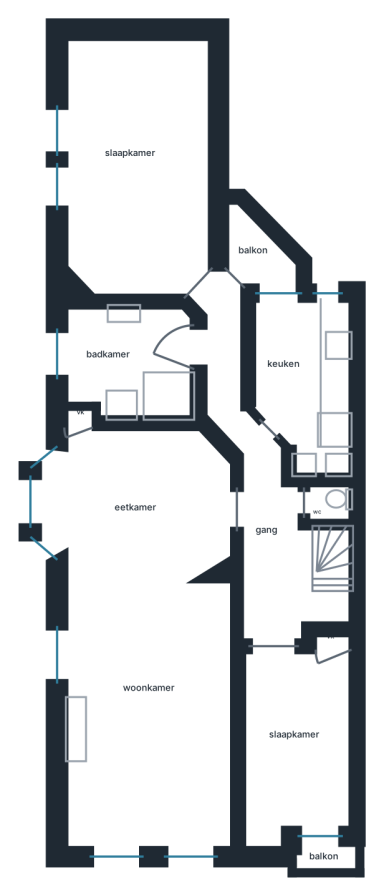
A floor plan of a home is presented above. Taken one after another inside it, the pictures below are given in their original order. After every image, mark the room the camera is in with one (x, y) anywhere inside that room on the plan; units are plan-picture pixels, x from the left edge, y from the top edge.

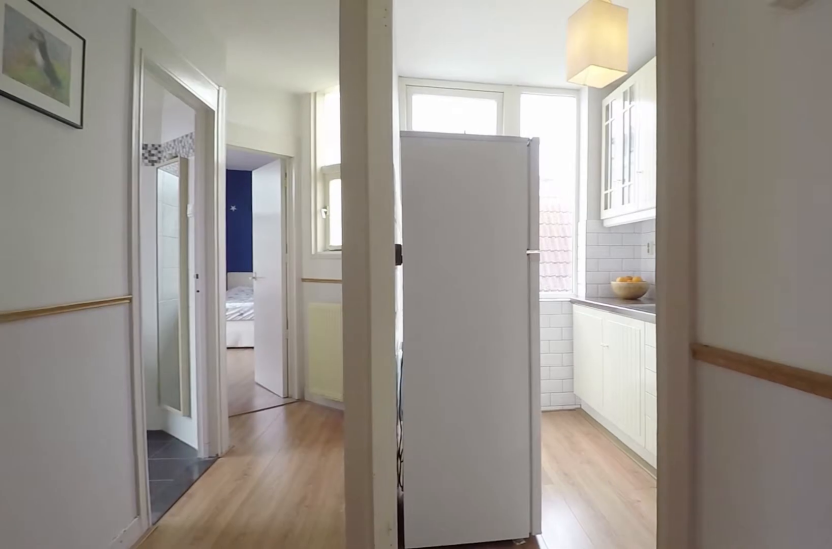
(331, 559)
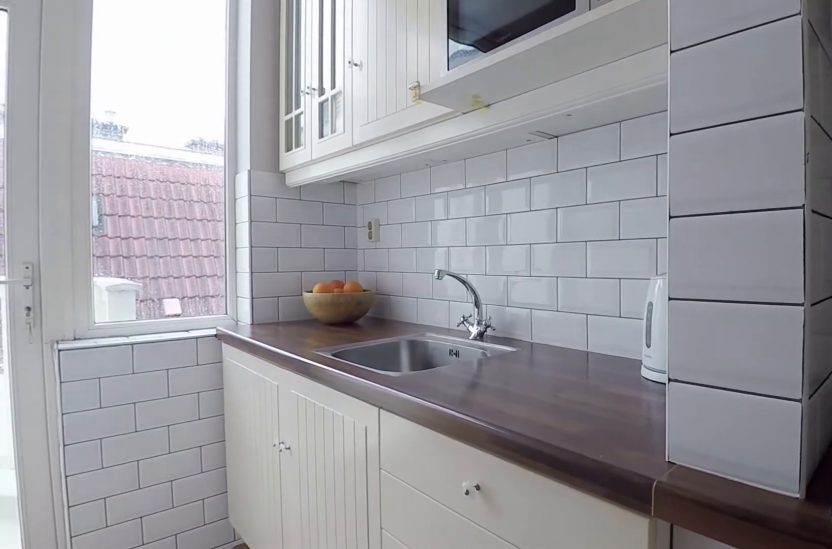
(304, 368)
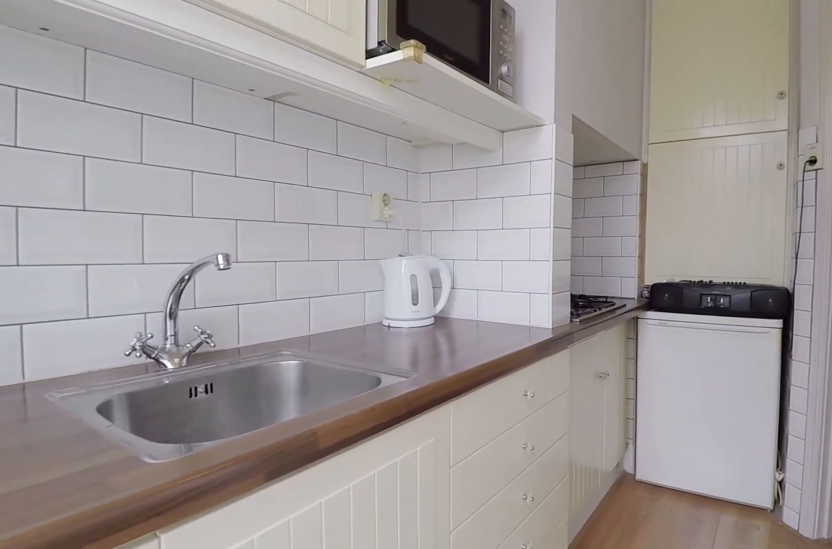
(304, 368)
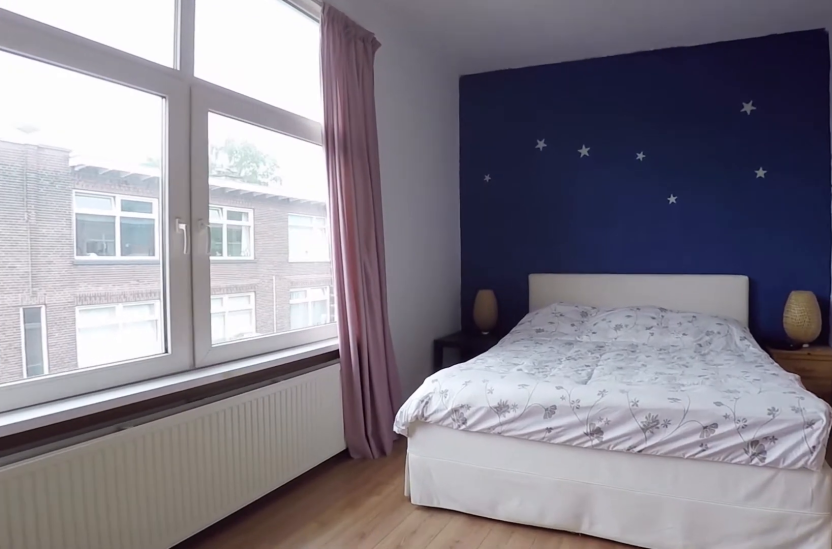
(137, 164)
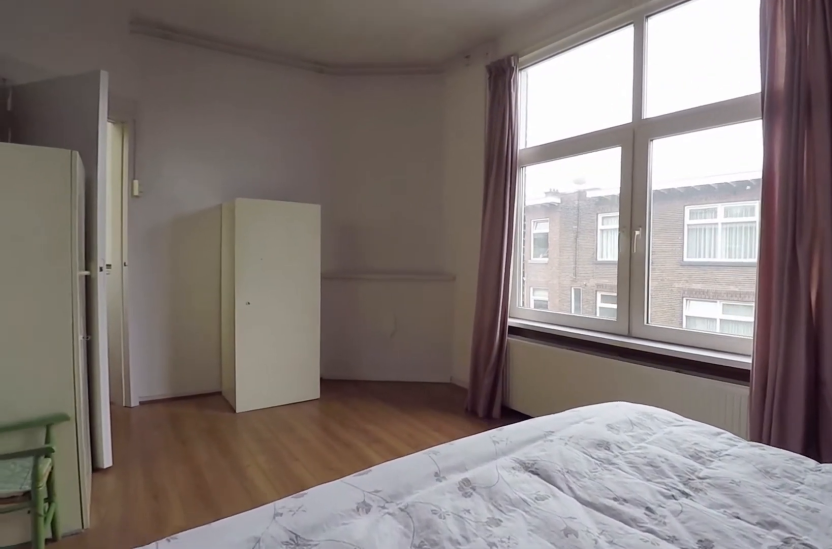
(137, 164)
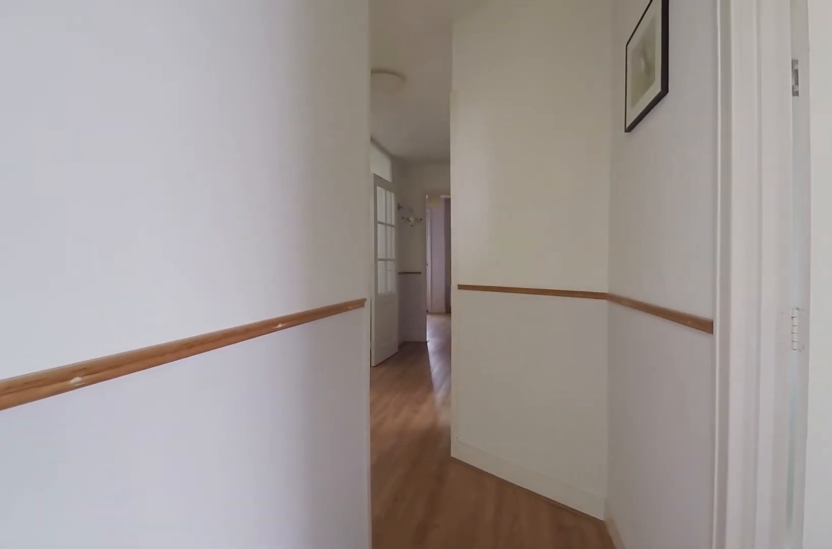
(331, 559)
